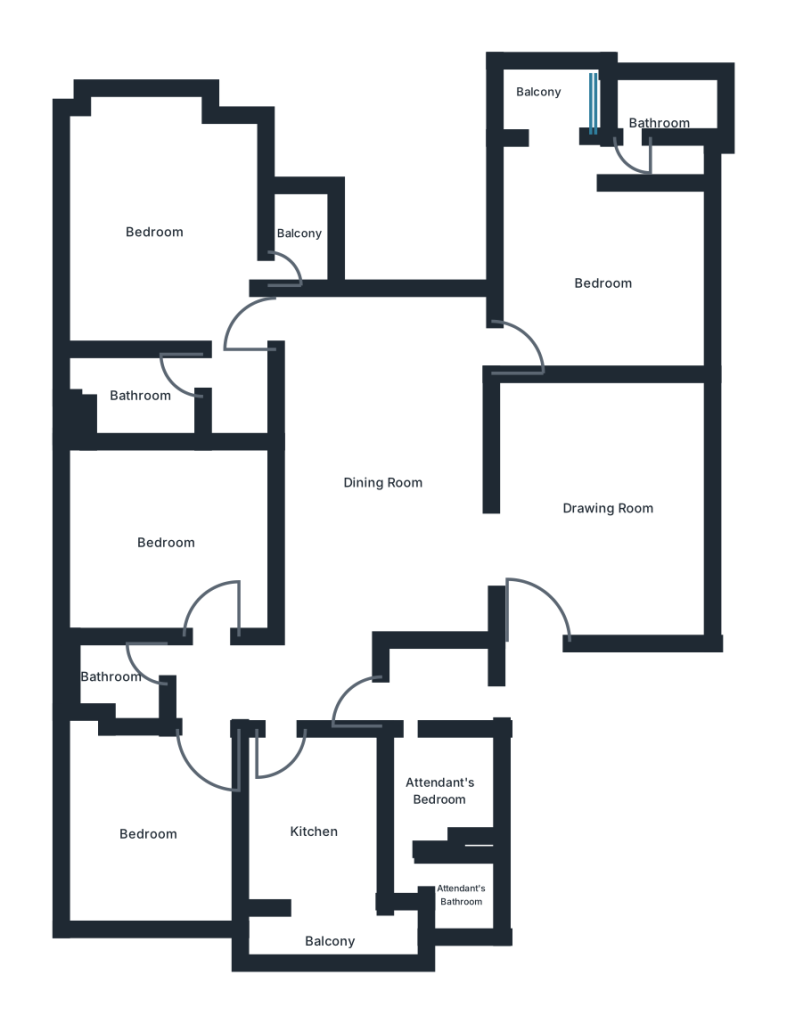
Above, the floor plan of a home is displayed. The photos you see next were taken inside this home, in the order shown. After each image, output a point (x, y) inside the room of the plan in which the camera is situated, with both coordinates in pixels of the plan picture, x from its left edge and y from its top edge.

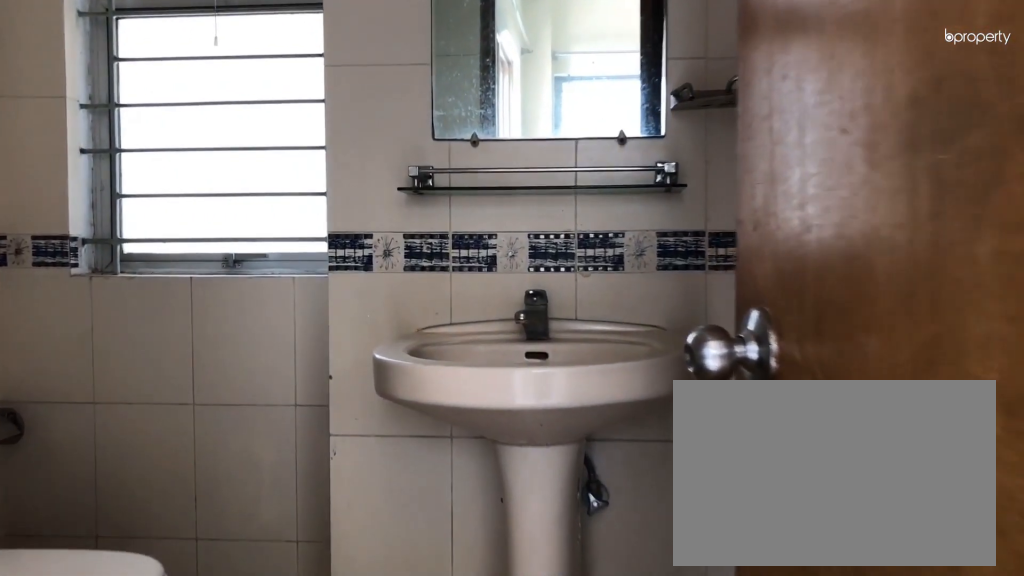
(659, 125)
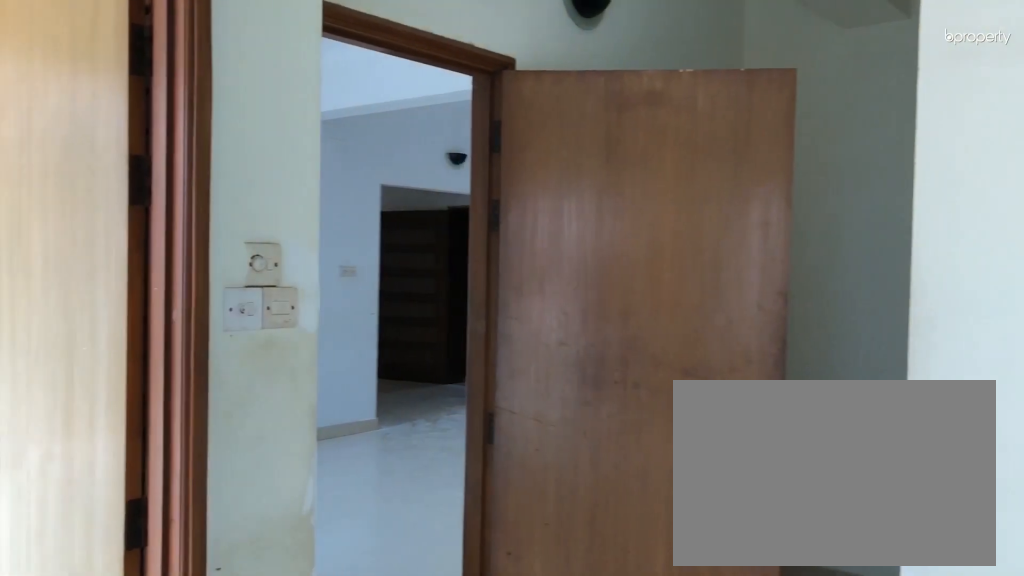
(150, 233)
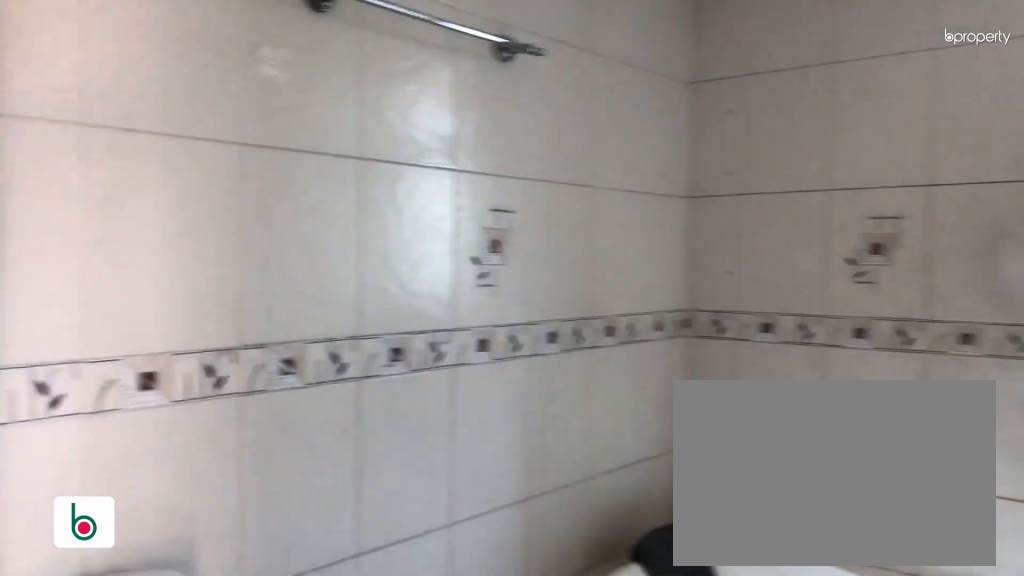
(138, 395)
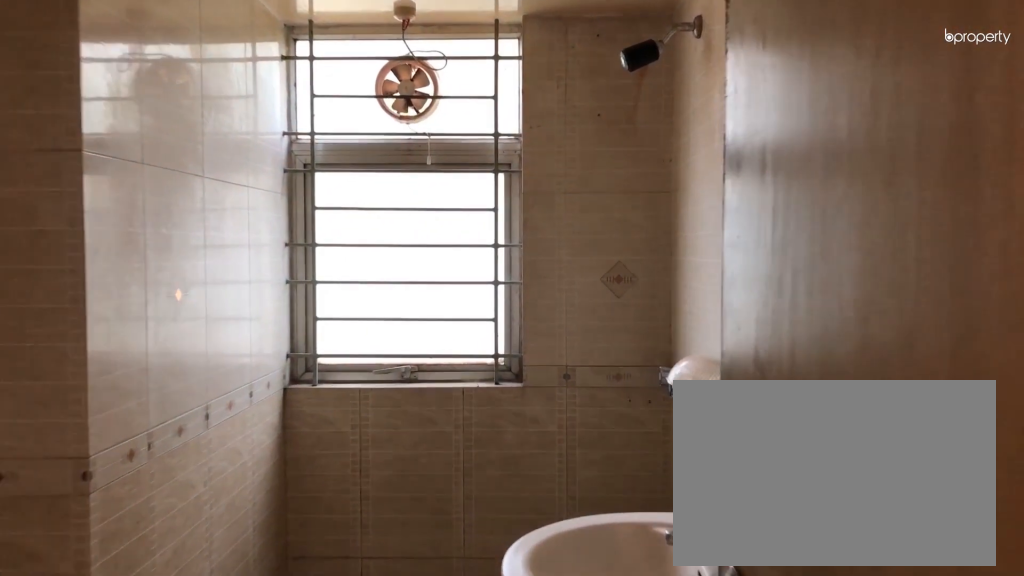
(107, 678)
